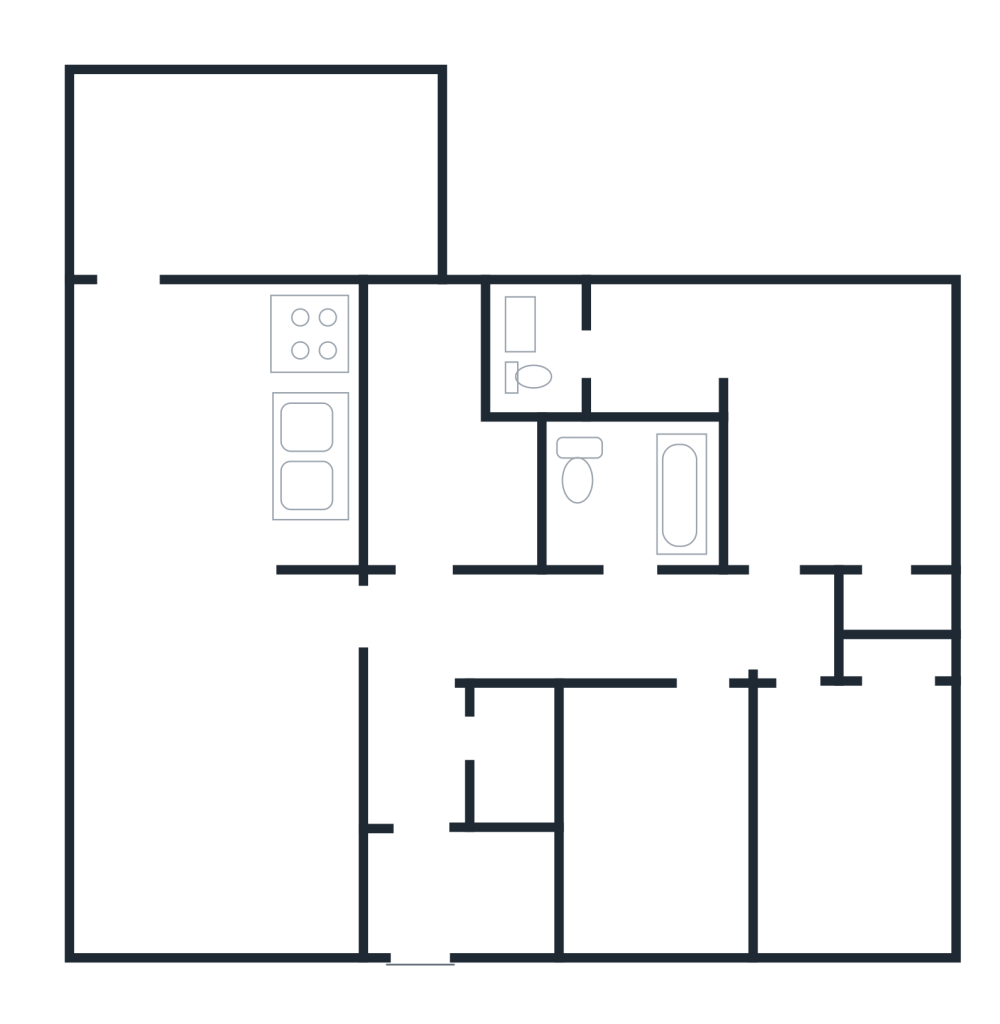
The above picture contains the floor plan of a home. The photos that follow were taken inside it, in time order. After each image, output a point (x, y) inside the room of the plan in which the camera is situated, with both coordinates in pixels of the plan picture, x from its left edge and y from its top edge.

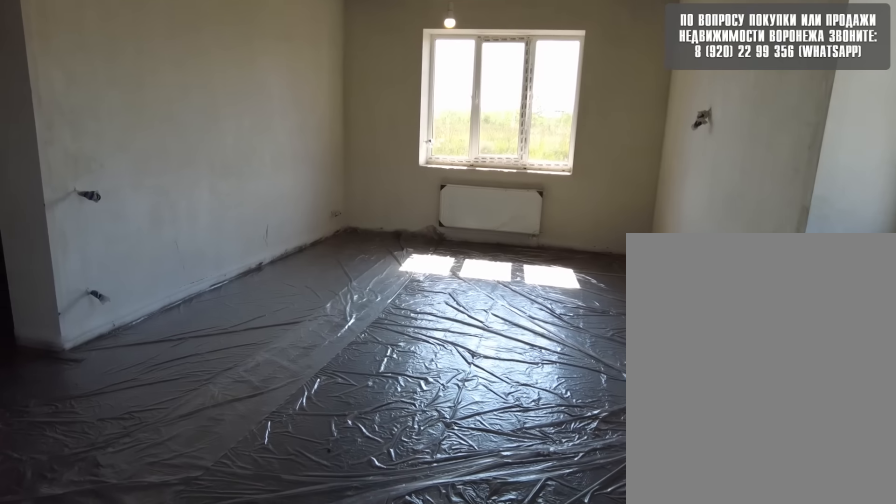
(174, 408)
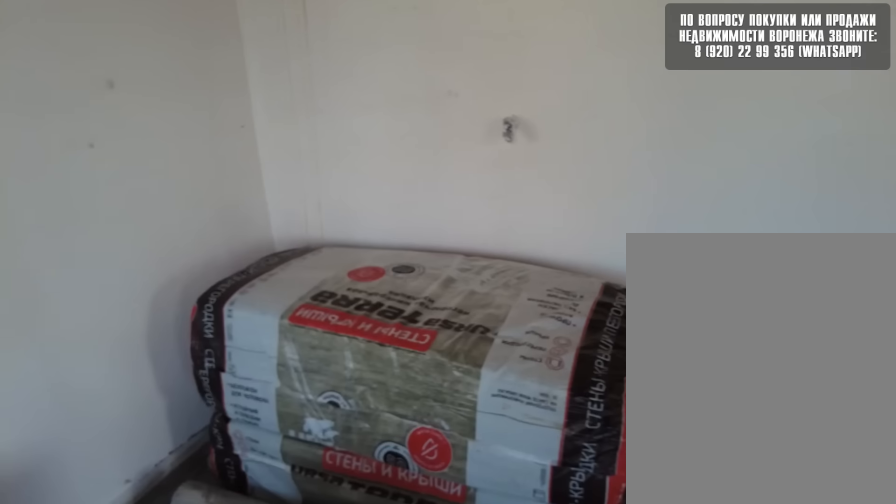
(174, 367)
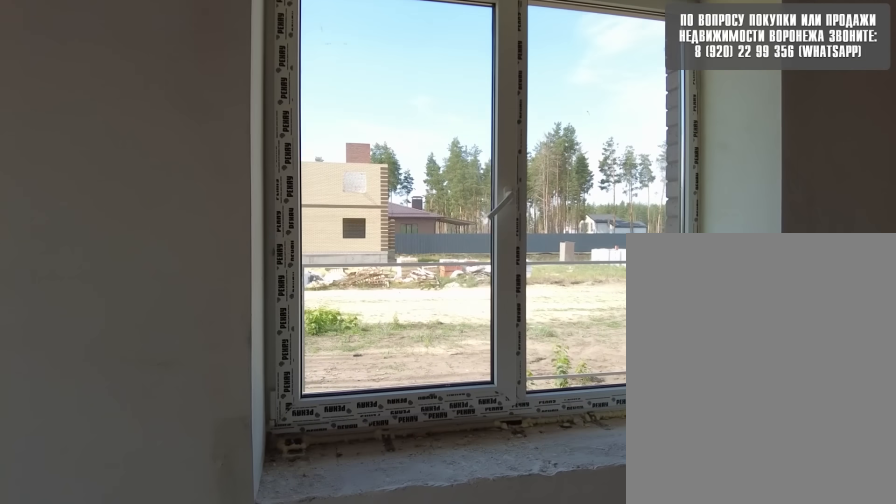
(175, 367)
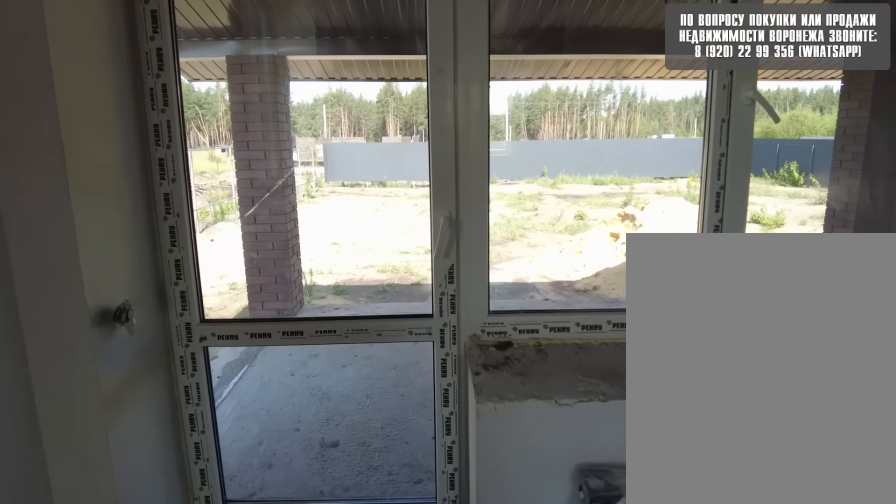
(179, 357)
